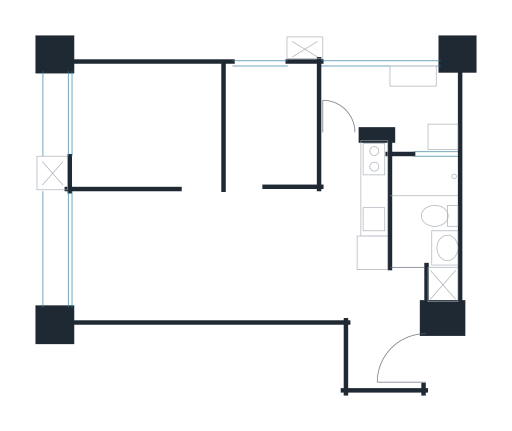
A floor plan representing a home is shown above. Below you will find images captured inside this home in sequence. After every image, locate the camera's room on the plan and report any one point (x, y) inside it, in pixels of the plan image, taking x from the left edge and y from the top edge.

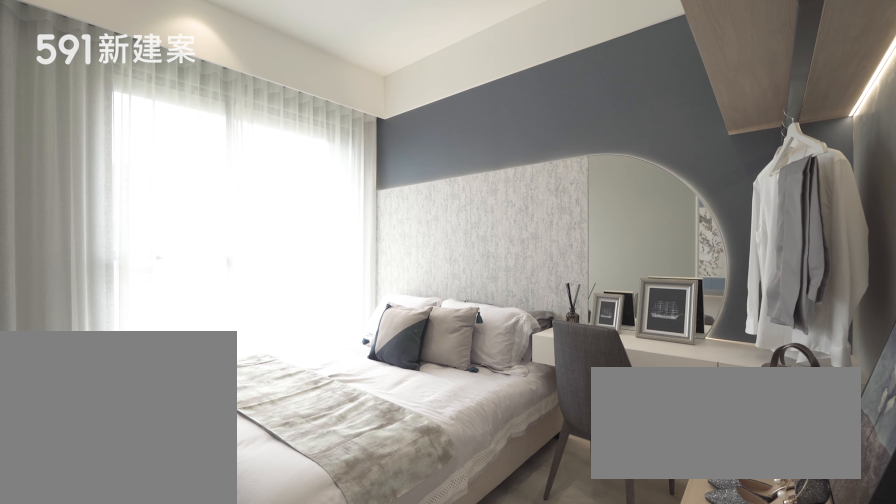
(145, 123)
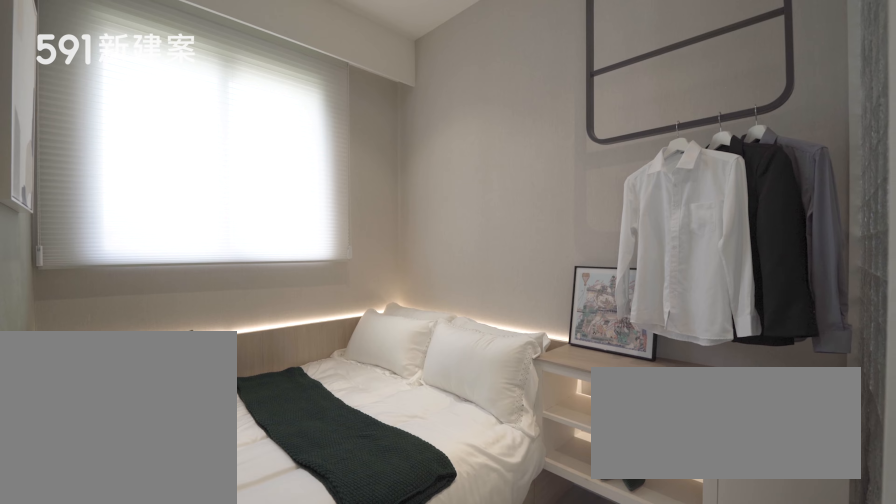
(270, 124)
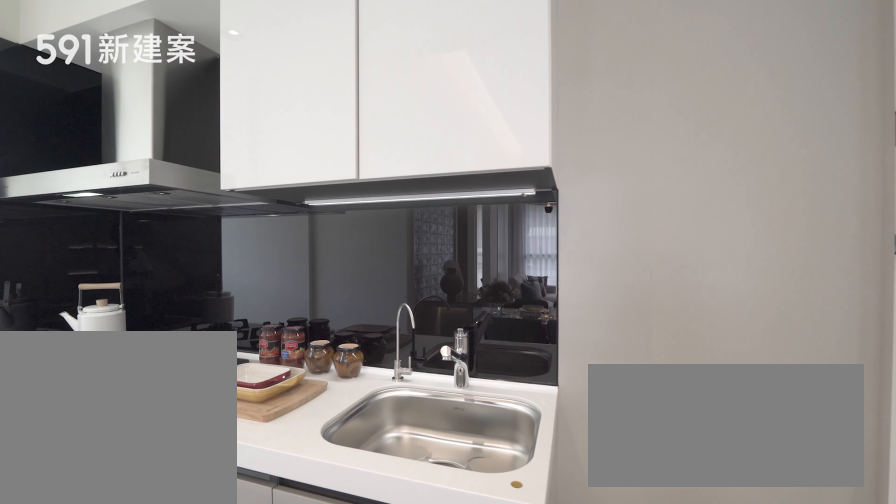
(354, 206)
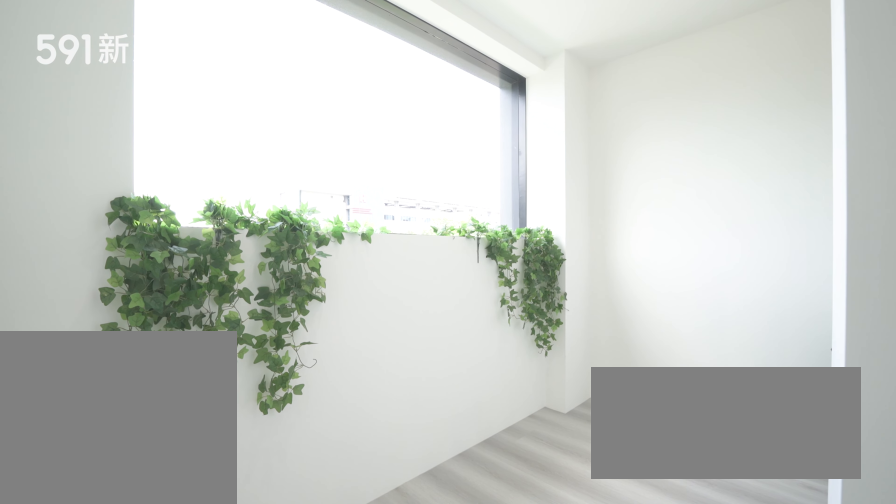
(394, 105)
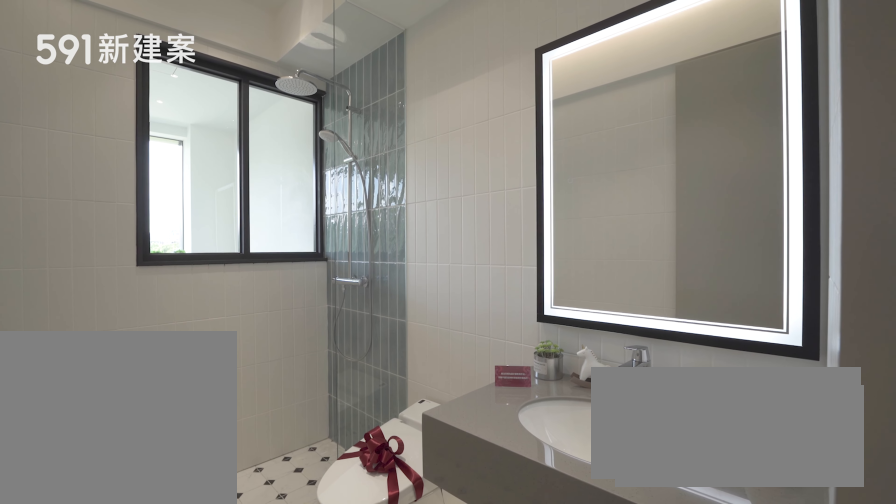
(424, 208)
